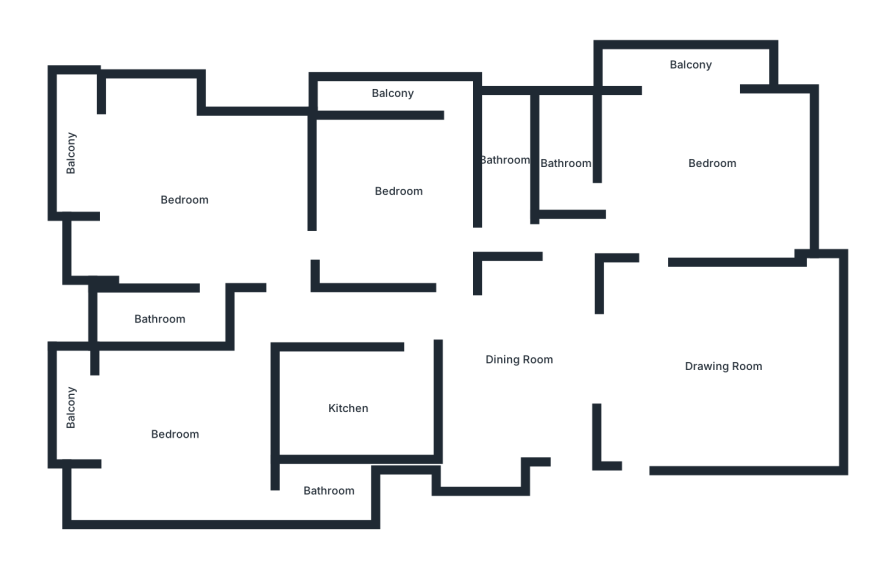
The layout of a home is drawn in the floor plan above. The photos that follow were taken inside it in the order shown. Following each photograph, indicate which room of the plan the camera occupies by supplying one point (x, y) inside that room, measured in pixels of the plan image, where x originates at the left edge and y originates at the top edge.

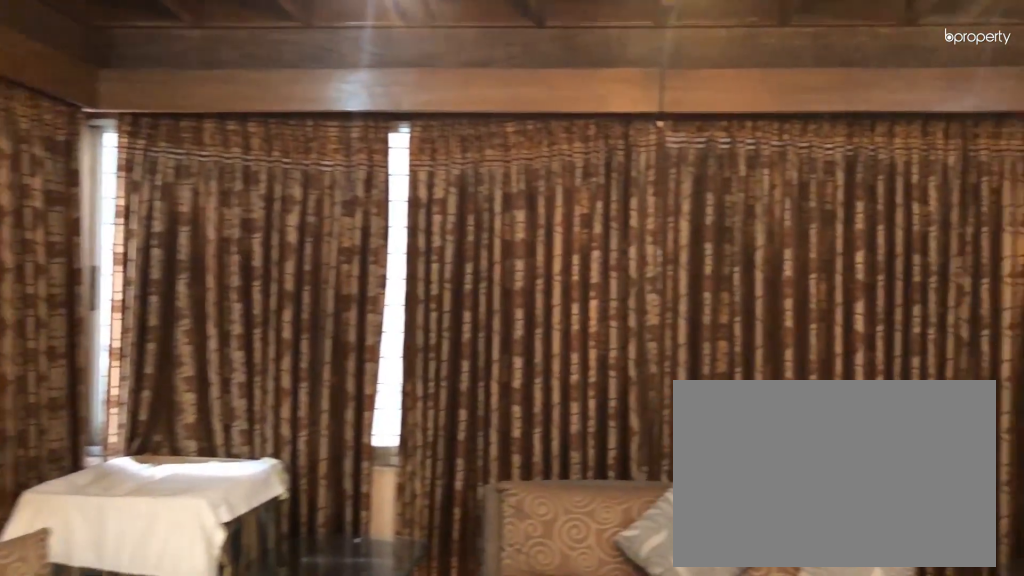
(728, 369)
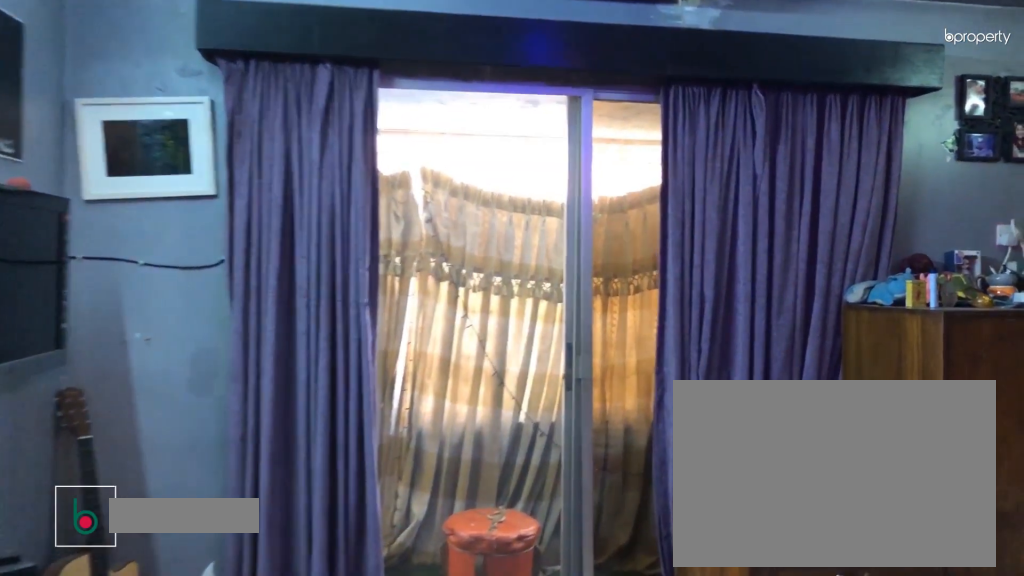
(702, 162)
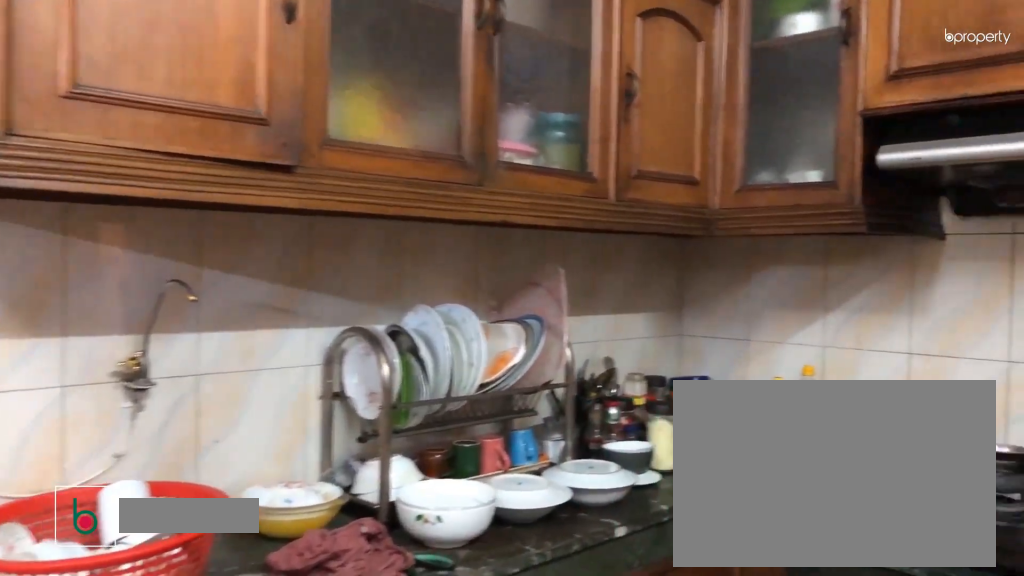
(352, 406)
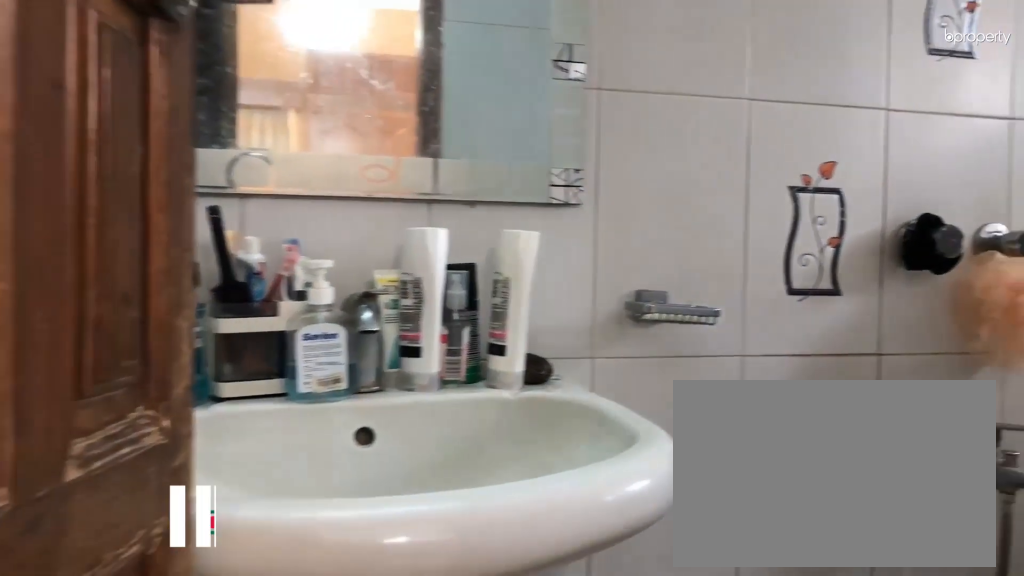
(162, 318)
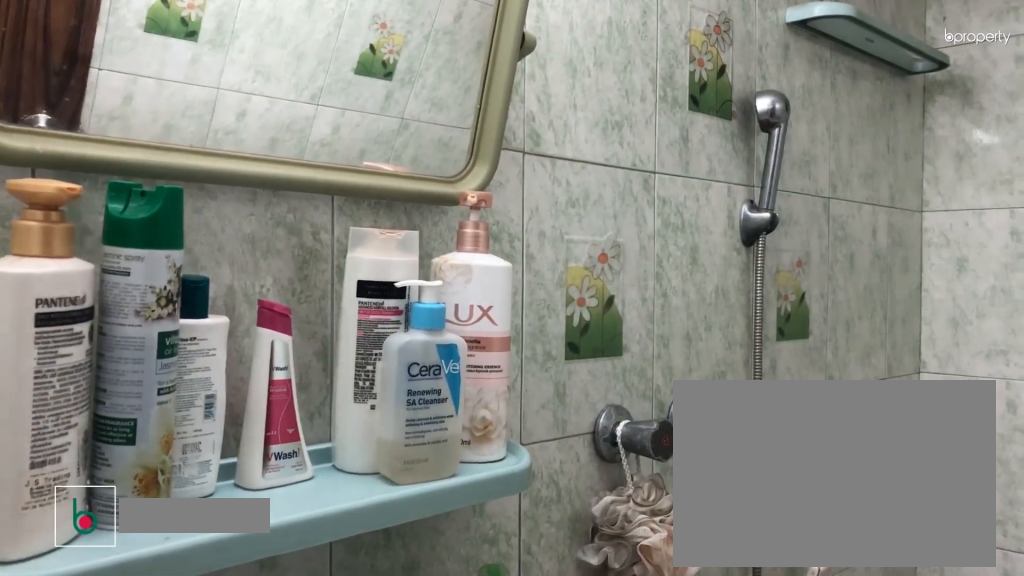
(328, 490)
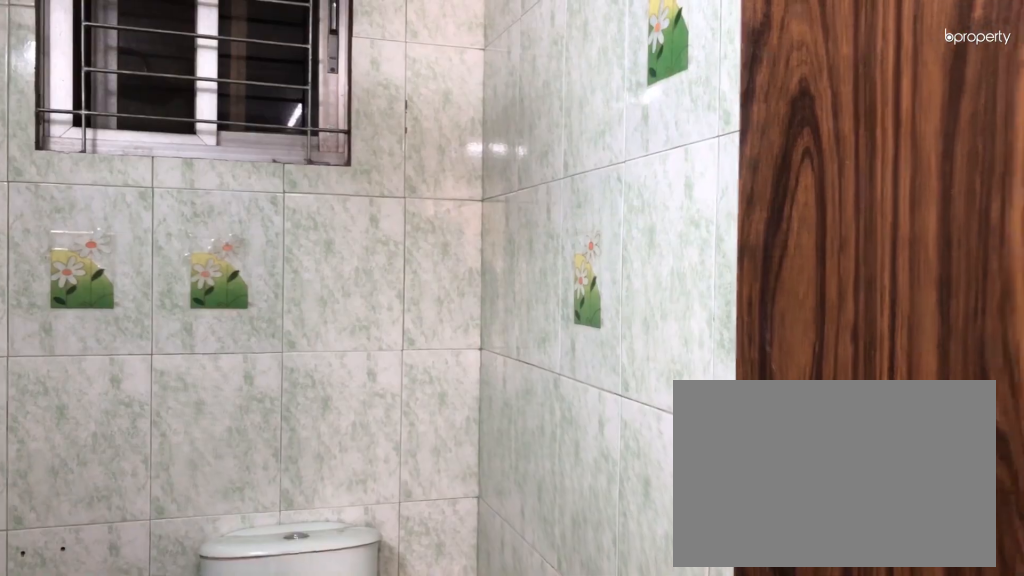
(328, 490)
